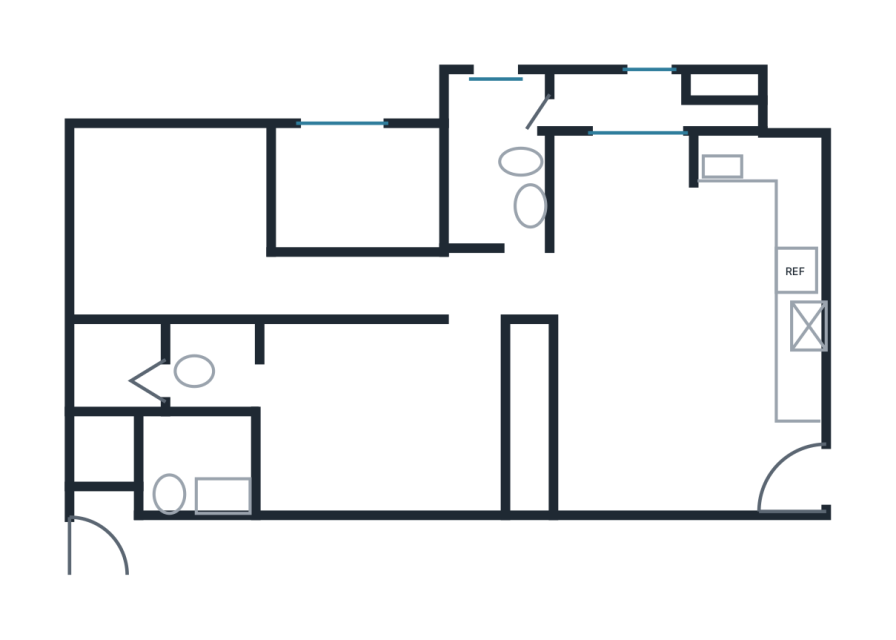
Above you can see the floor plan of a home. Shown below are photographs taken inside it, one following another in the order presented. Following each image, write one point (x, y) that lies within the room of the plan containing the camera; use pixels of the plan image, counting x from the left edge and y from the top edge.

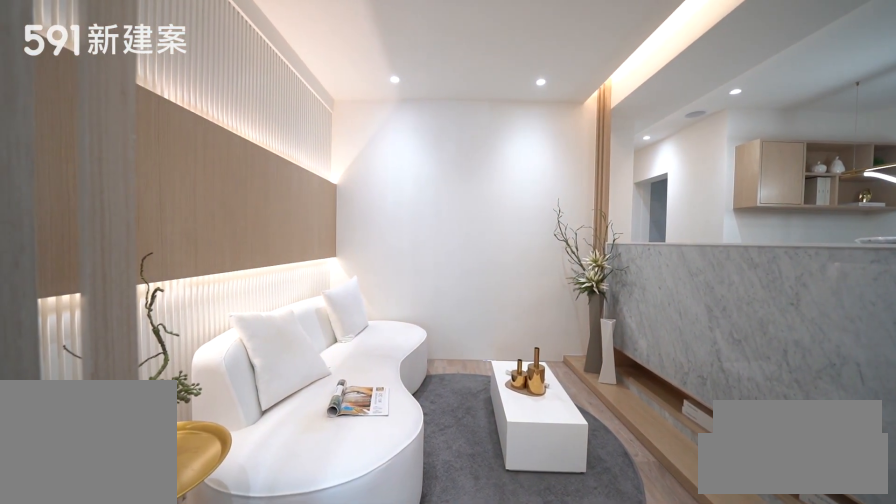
(689, 423)
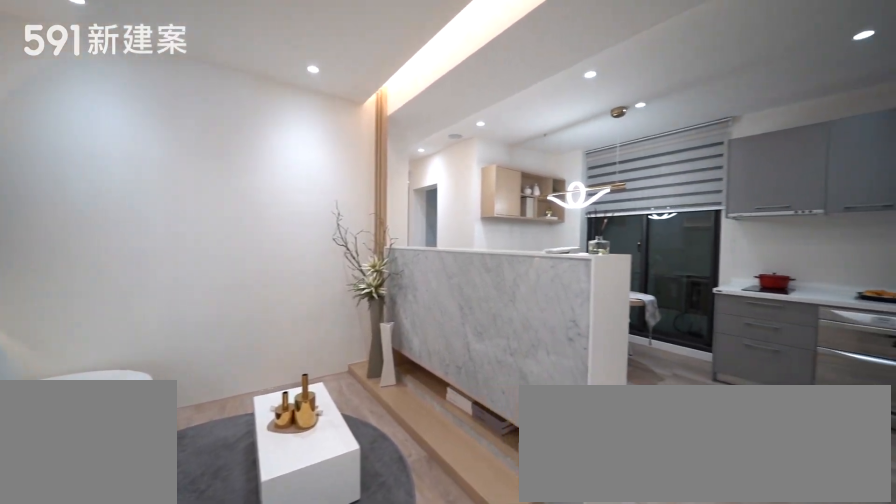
(689, 423)
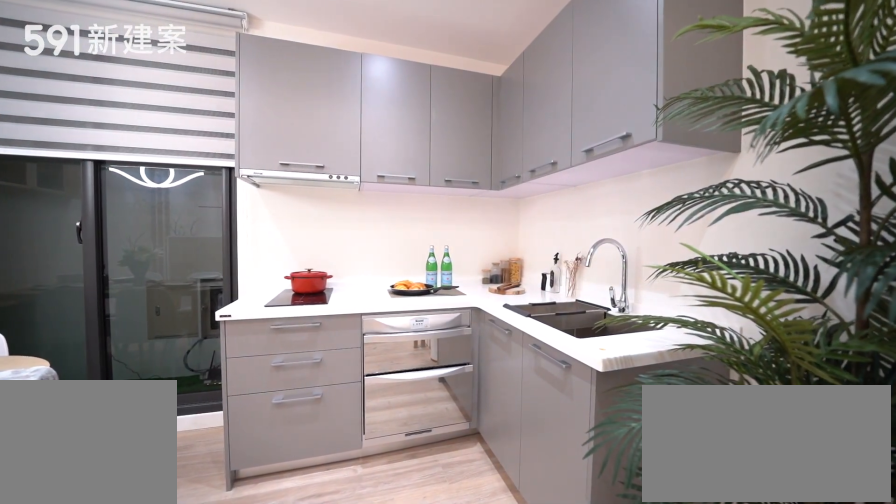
(757, 211)
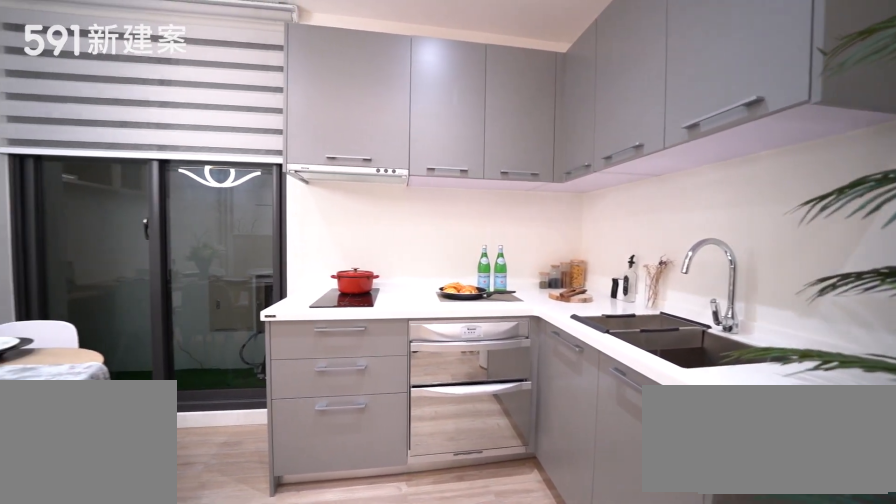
(757, 211)
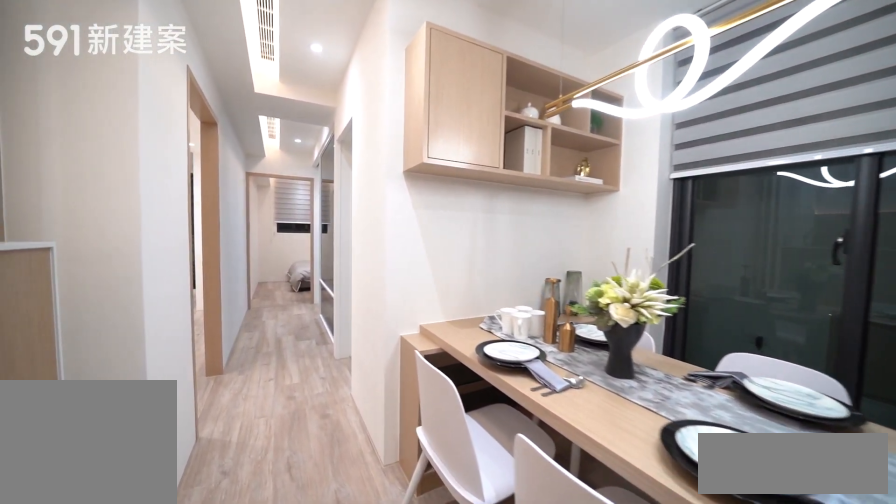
(618, 218)
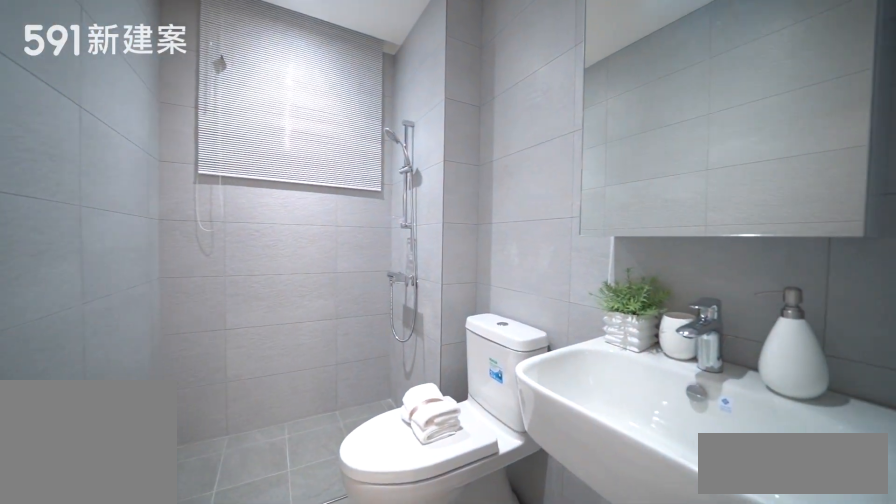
(493, 155)
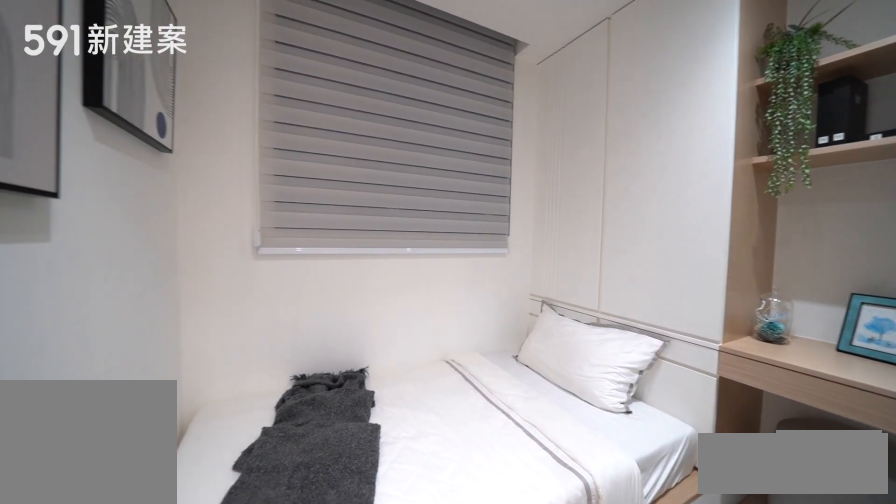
(357, 190)
